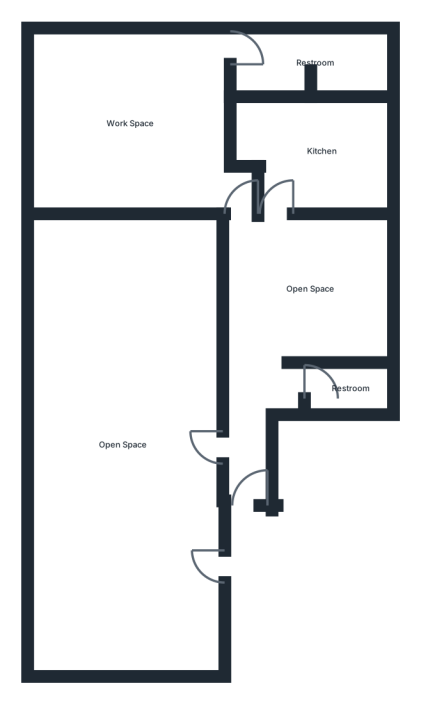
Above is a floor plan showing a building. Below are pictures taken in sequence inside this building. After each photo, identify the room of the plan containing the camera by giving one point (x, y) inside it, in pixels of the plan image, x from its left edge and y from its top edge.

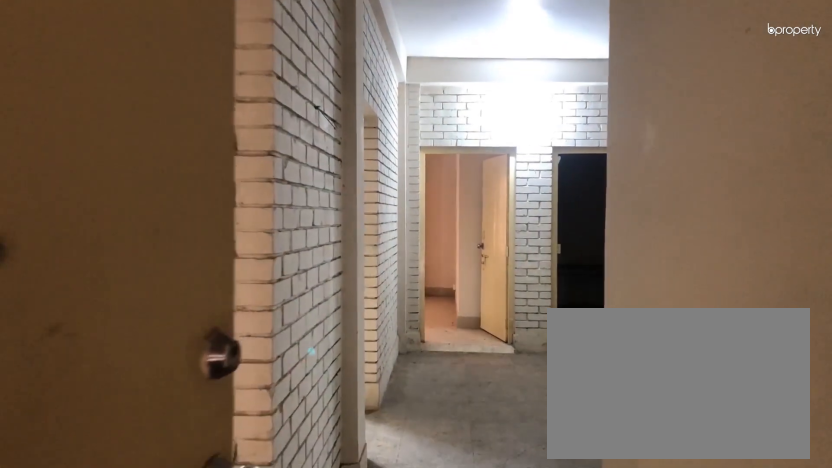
(245, 468)
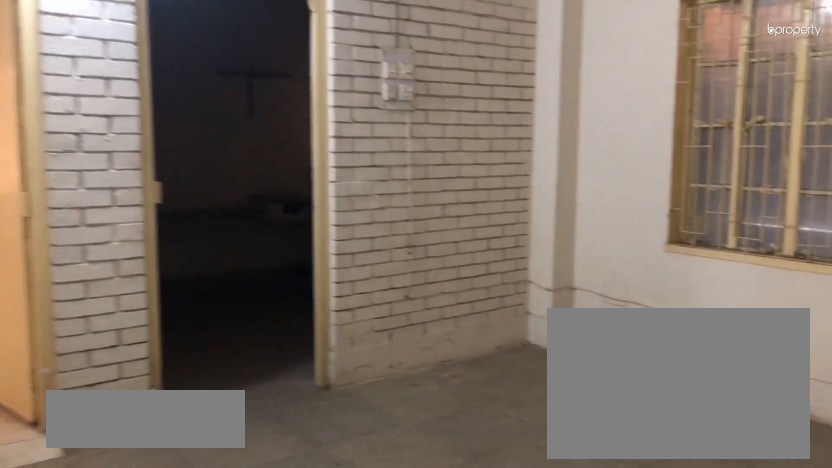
(310, 289)
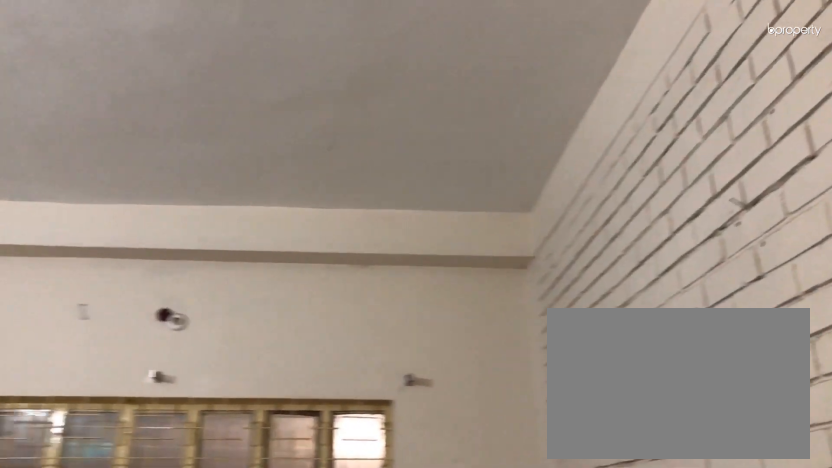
(310, 289)
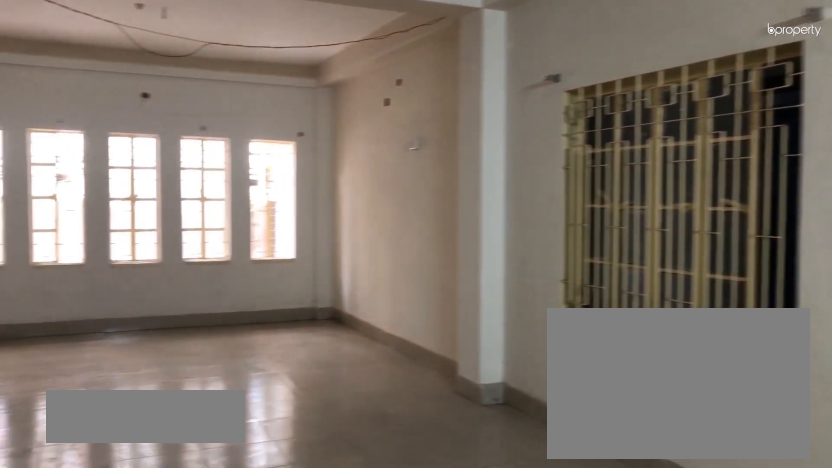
(122, 445)
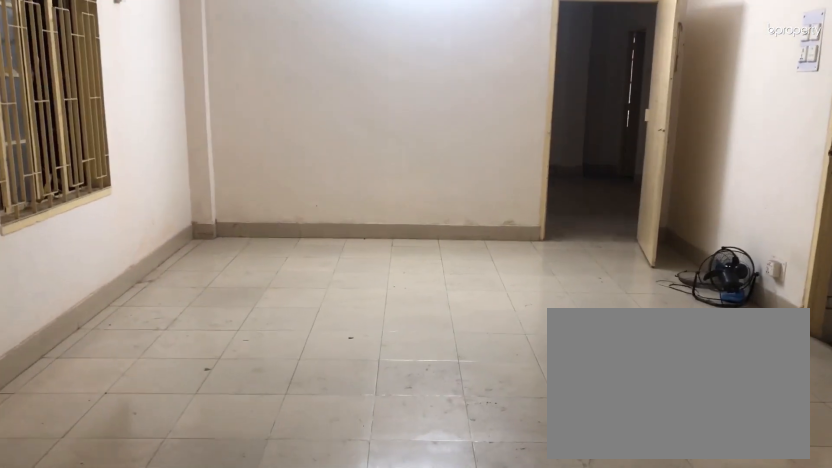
(122, 445)
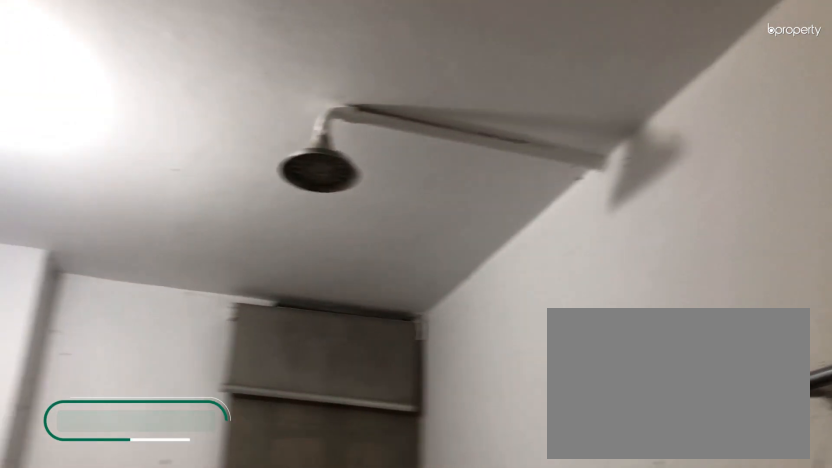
(351, 389)
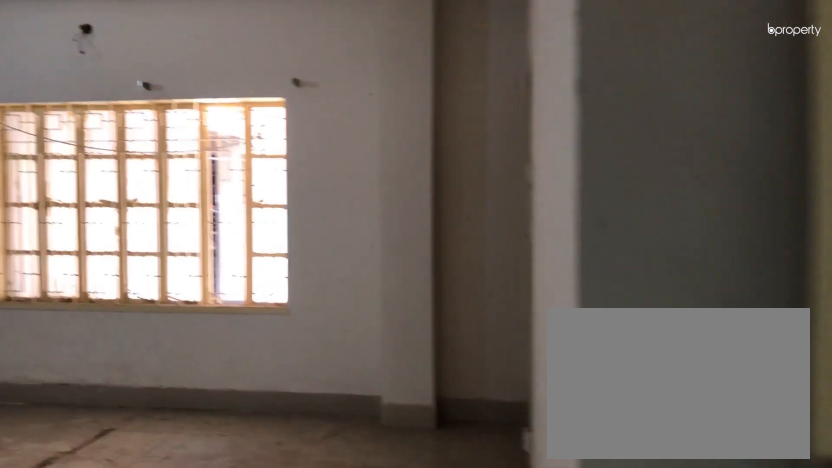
(241, 203)
